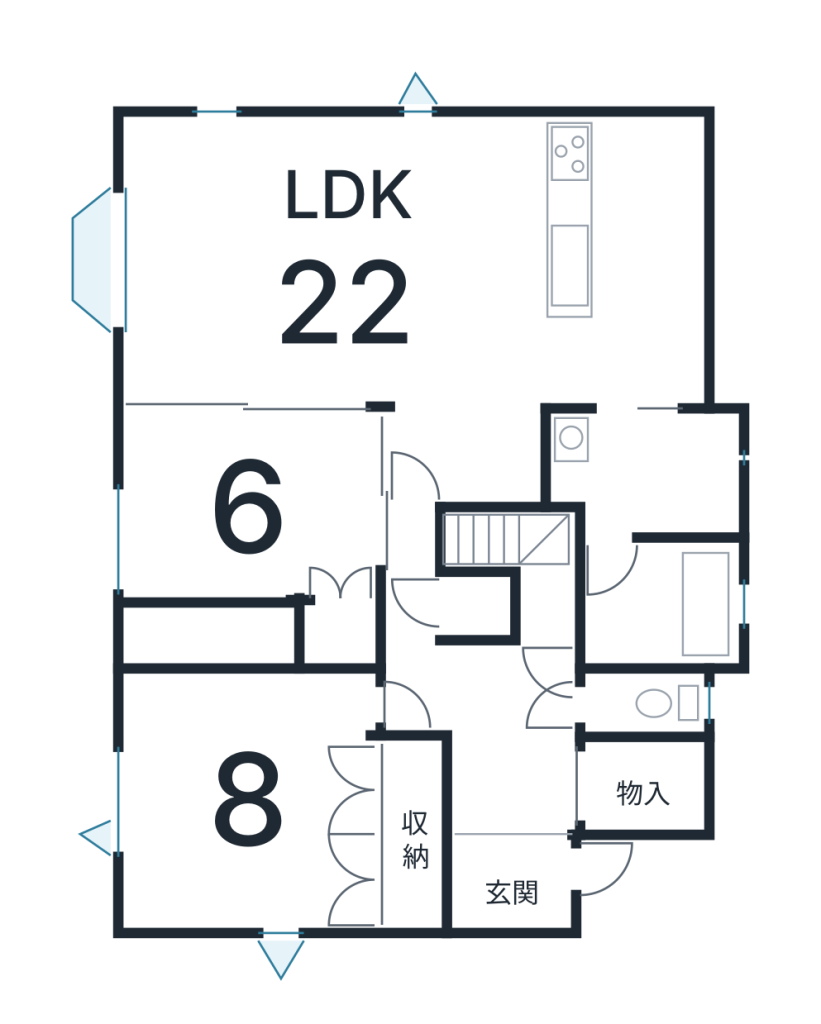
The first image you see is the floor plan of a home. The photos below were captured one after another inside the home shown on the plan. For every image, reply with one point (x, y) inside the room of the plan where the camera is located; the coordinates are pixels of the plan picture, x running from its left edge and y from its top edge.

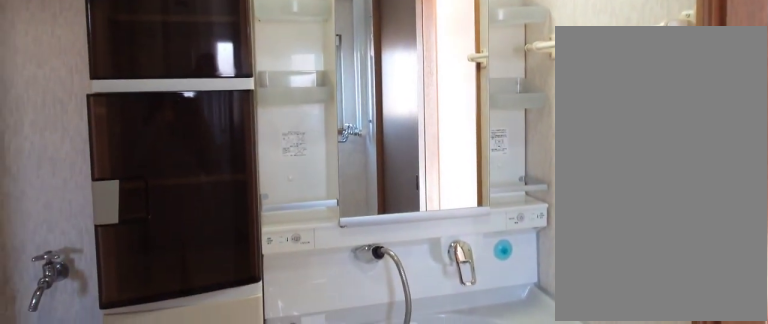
(663, 497)
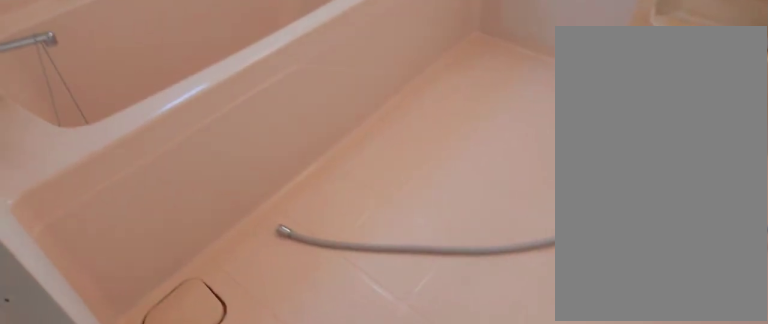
(669, 621)
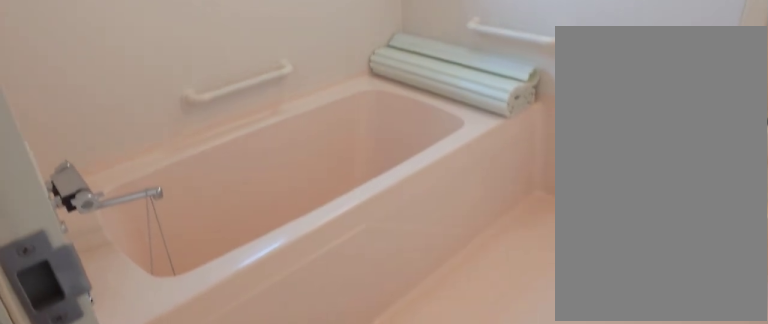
(669, 621)
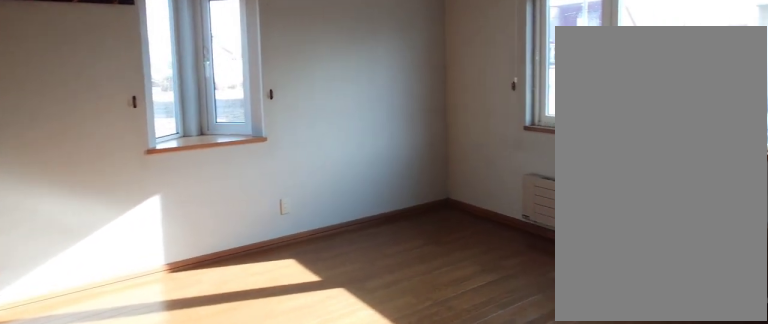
(238, 814)
